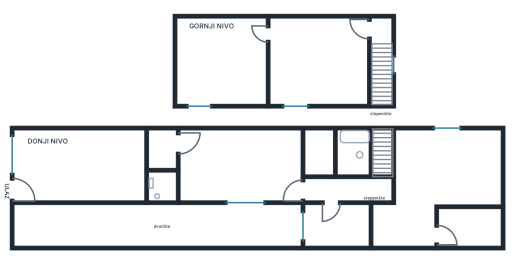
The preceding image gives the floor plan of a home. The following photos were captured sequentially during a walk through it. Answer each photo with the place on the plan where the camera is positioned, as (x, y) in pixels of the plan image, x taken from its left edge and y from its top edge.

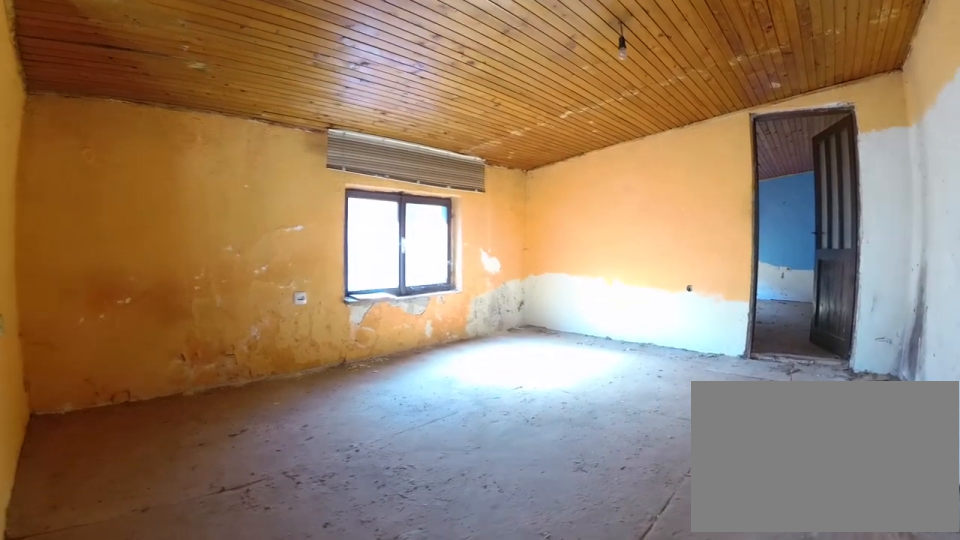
(363, 29)
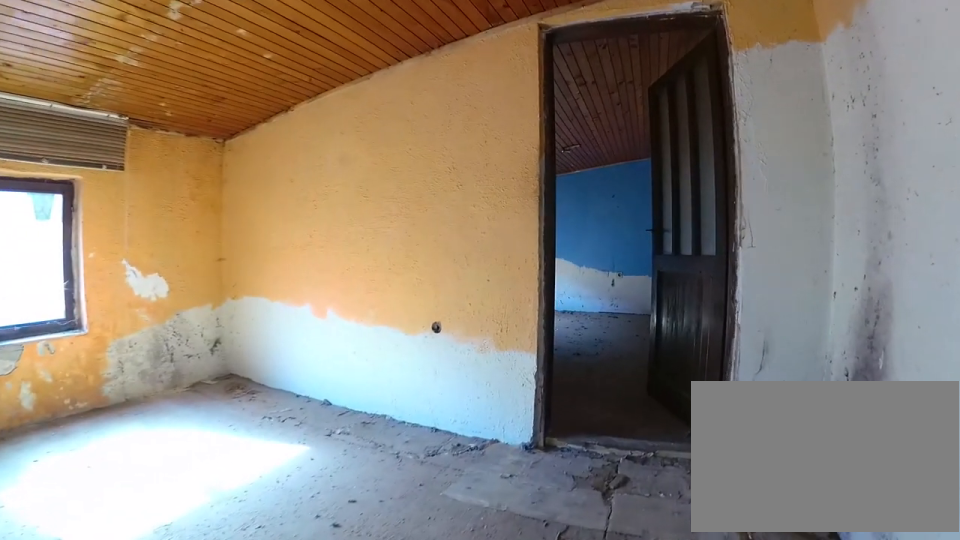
(326, 37)
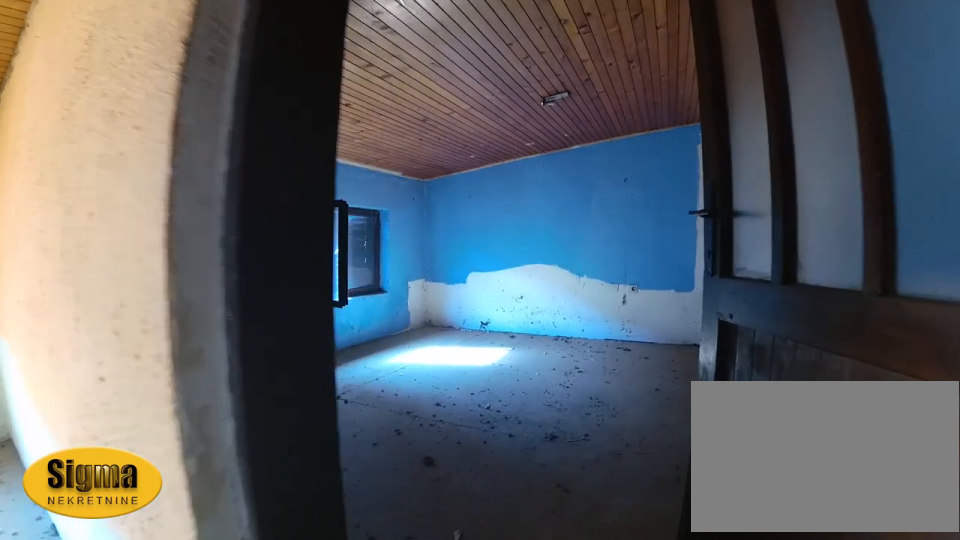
(284, 37)
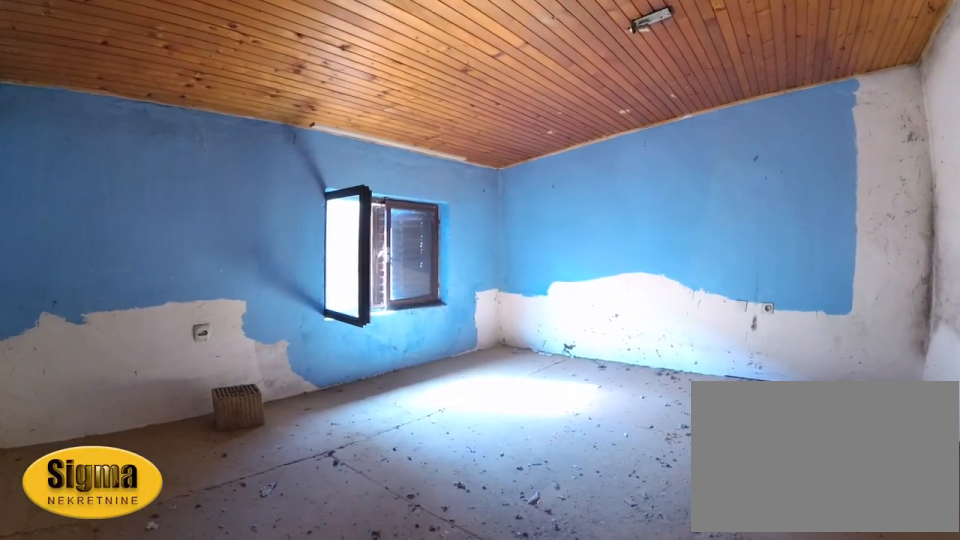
(274, 29)
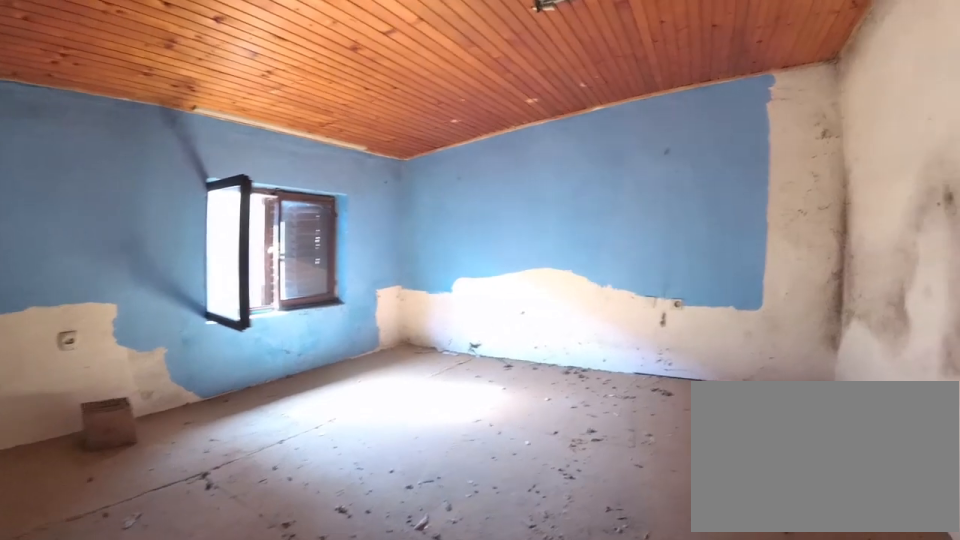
(253, 36)
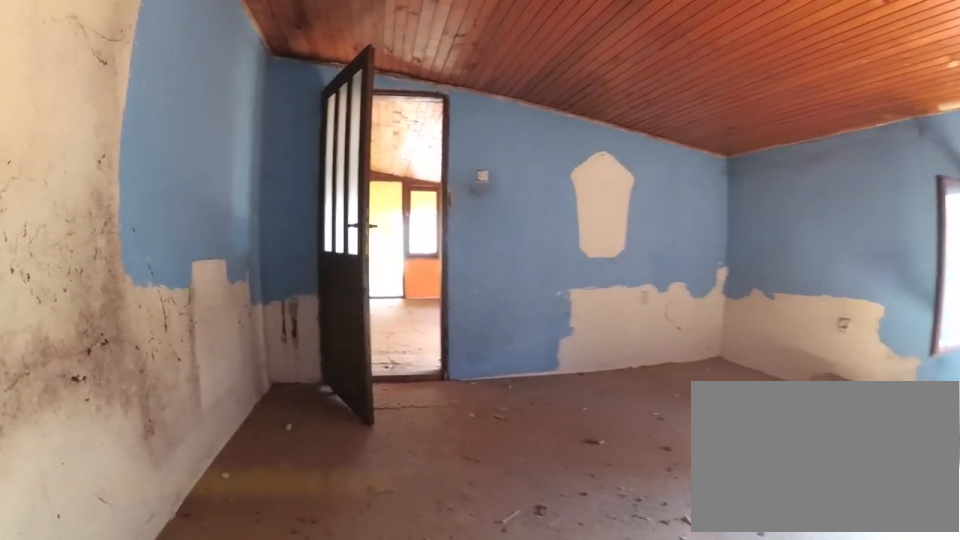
(195, 45)
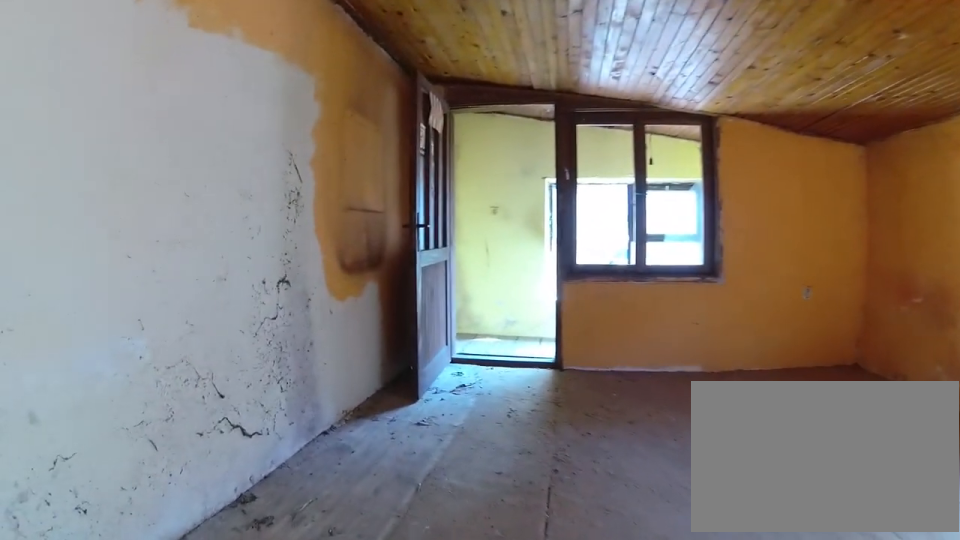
(281, 36)
